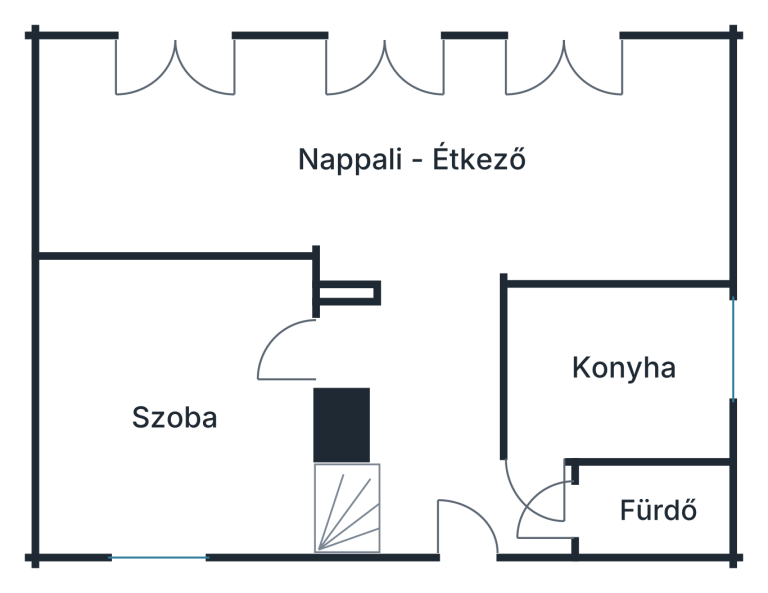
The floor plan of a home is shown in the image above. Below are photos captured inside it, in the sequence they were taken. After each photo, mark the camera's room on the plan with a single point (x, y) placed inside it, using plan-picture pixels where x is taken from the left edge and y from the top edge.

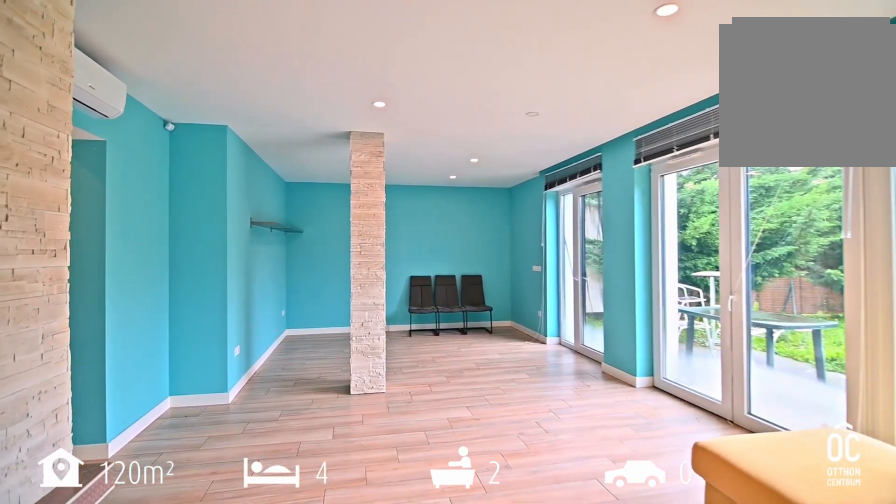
(407, 161)
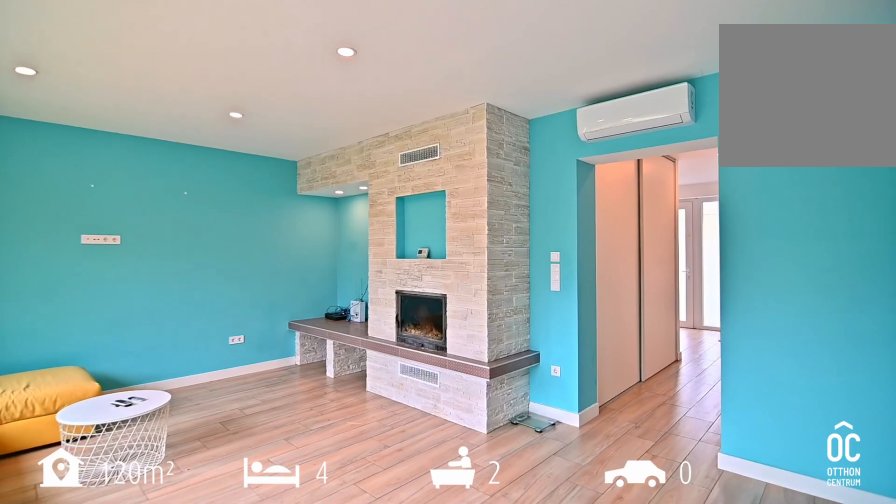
(408, 161)
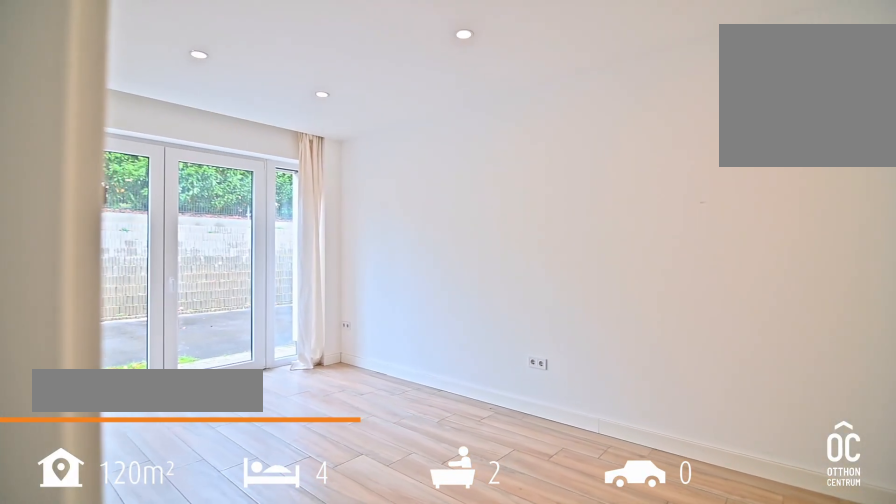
(173, 409)
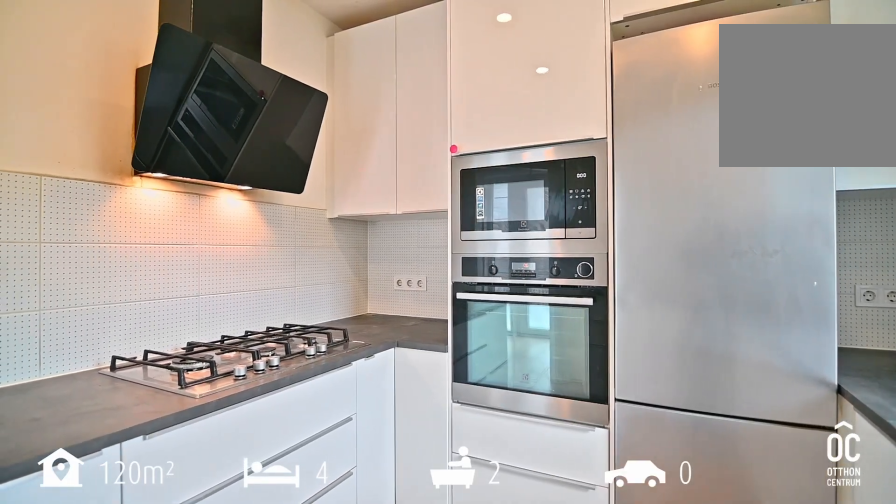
(620, 372)
